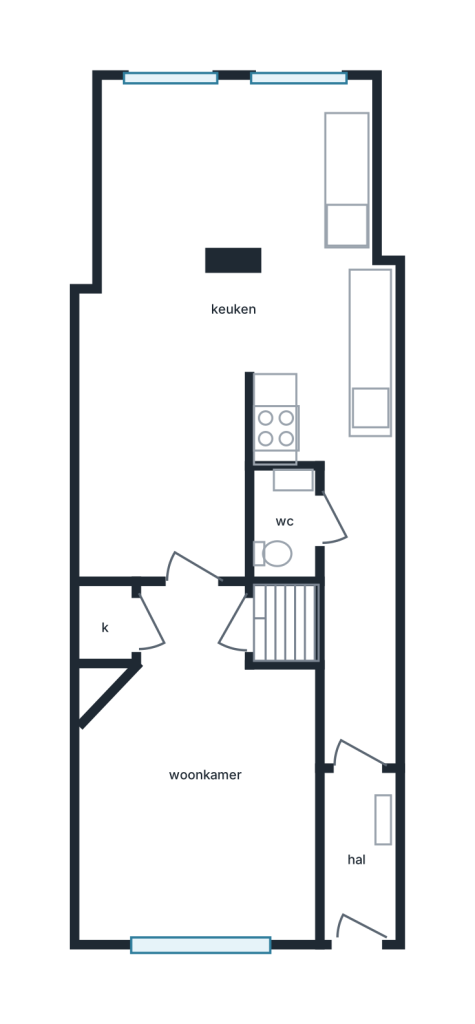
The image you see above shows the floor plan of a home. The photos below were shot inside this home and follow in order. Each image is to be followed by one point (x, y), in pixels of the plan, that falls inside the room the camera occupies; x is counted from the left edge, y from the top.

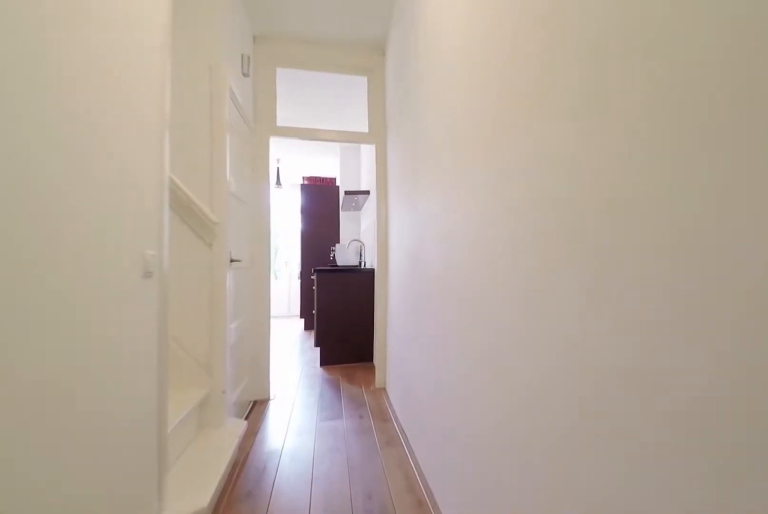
(358, 617)
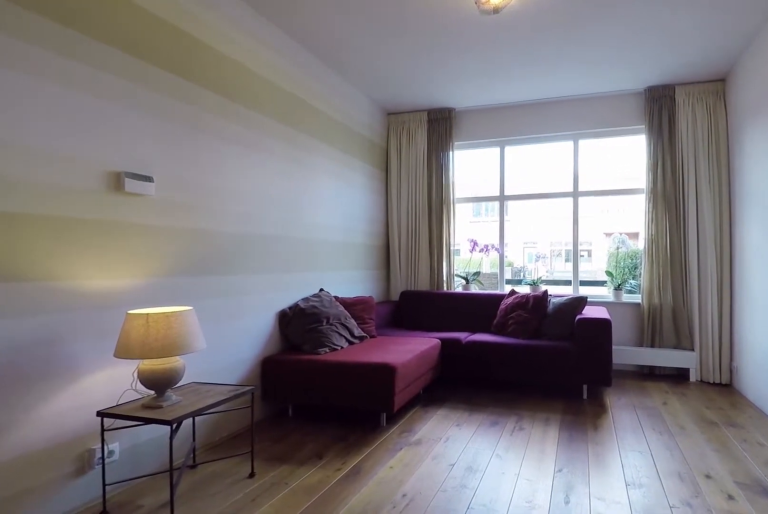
(197, 781)
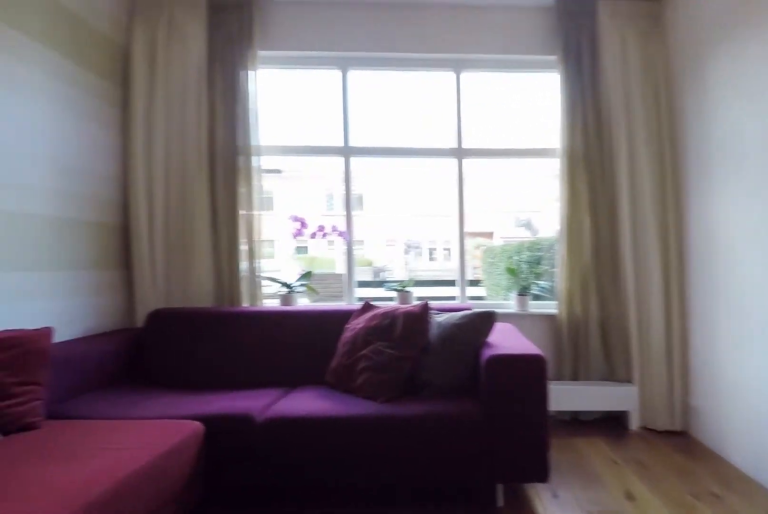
(197, 781)
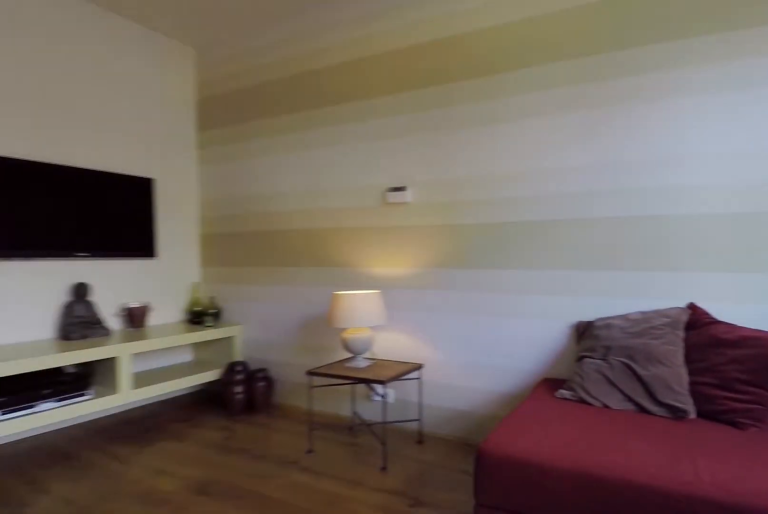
(197, 781)
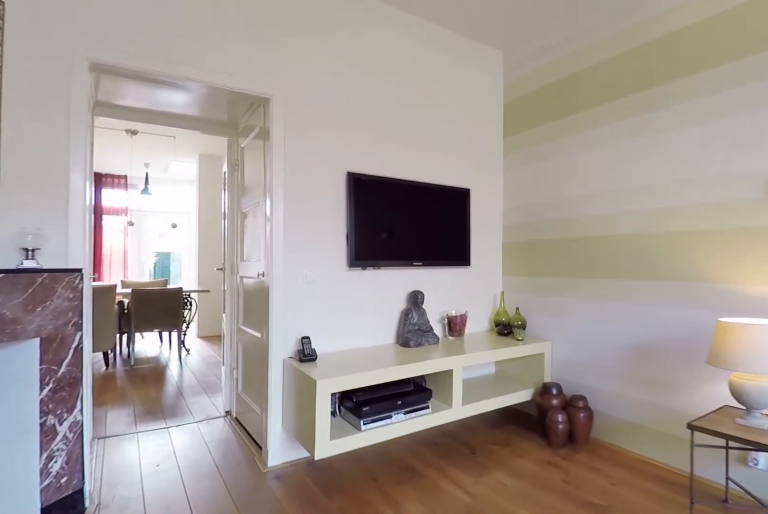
(197, 781)
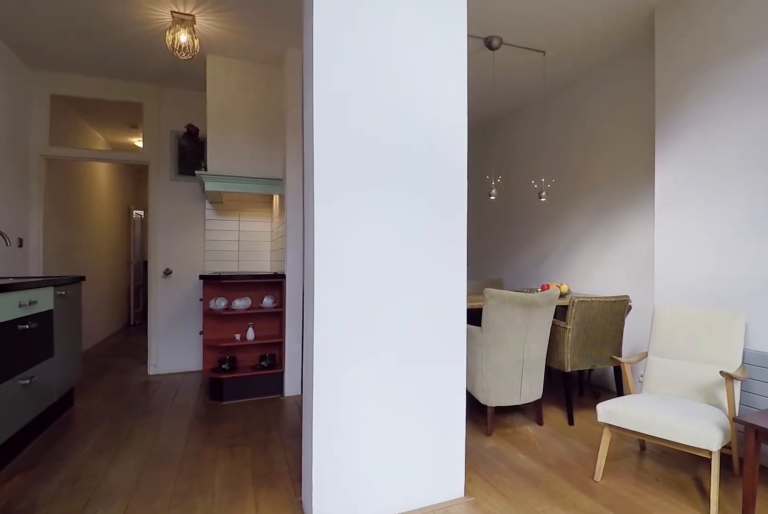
(280, 97)
